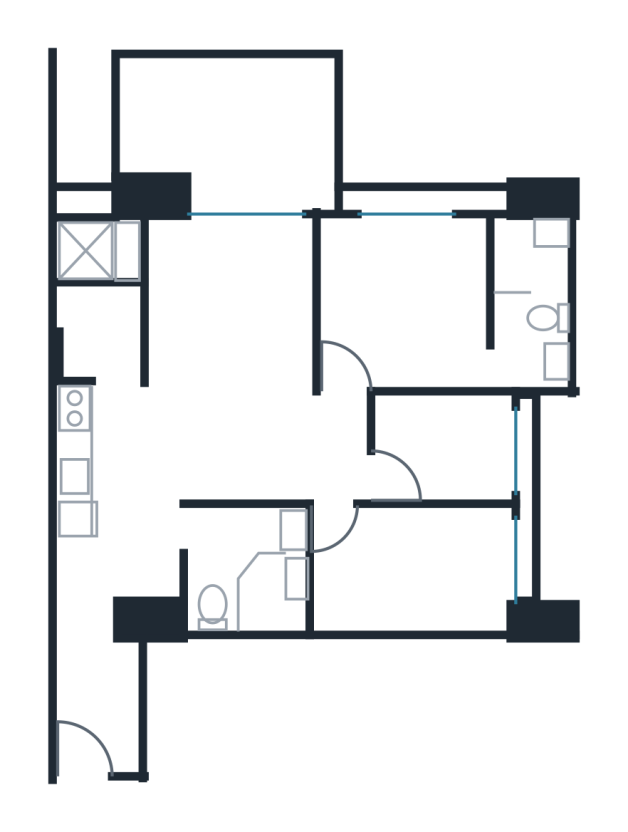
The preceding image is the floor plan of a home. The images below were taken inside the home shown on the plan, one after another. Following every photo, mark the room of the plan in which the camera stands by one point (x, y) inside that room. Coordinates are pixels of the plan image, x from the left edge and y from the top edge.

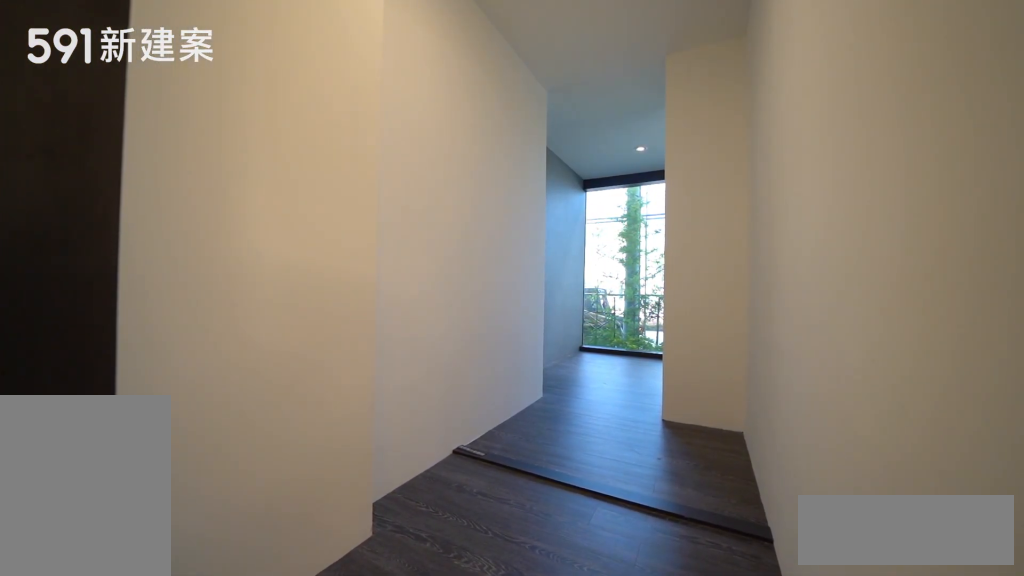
(93, 338)
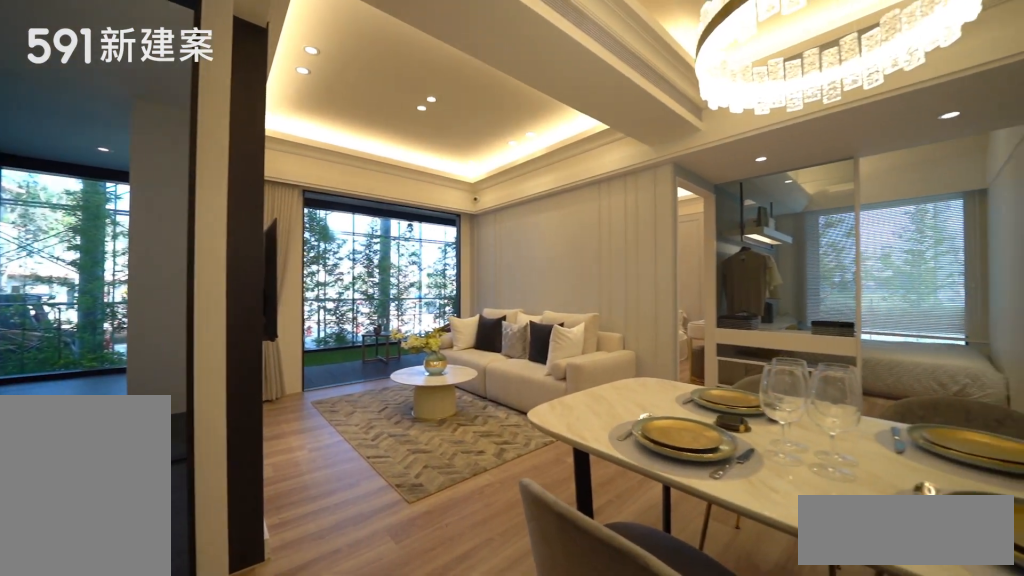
(246, 444)
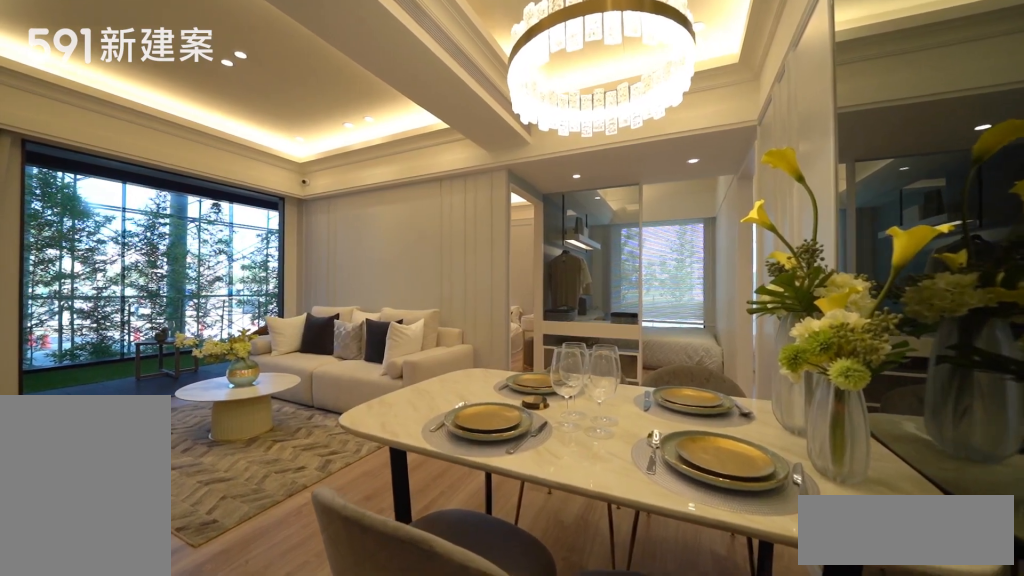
(246, 444)
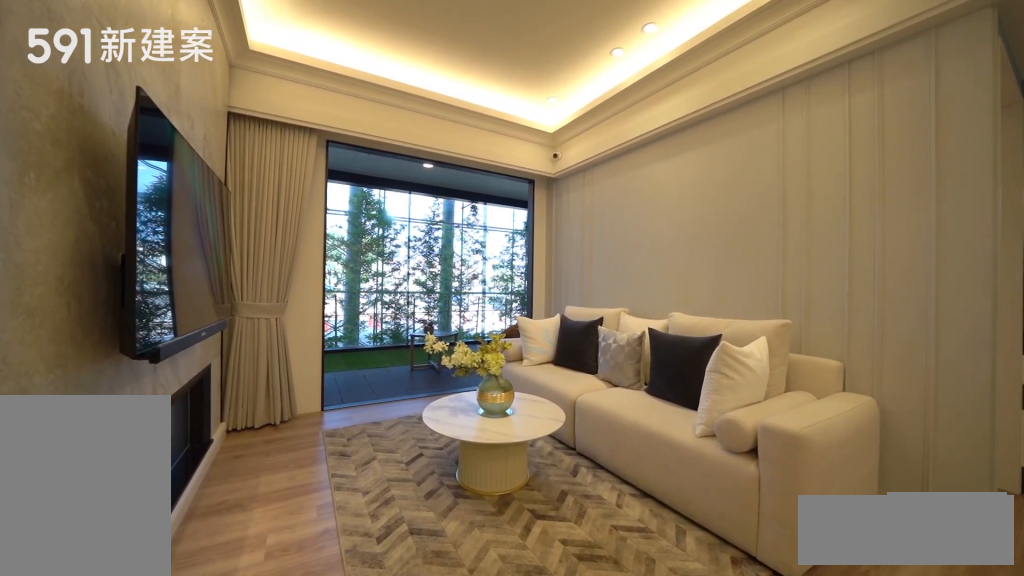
(232, 295)
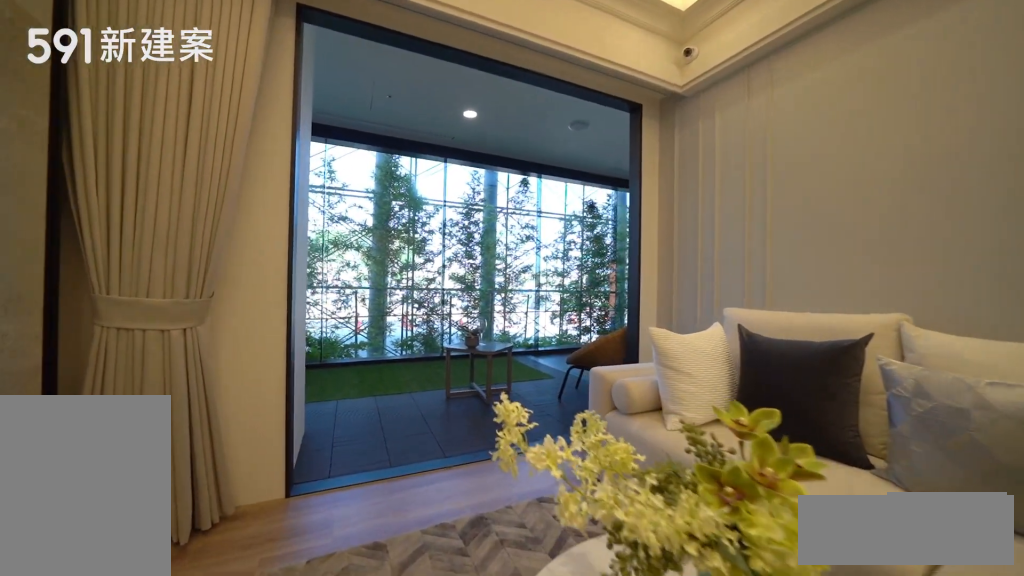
(232, 295)
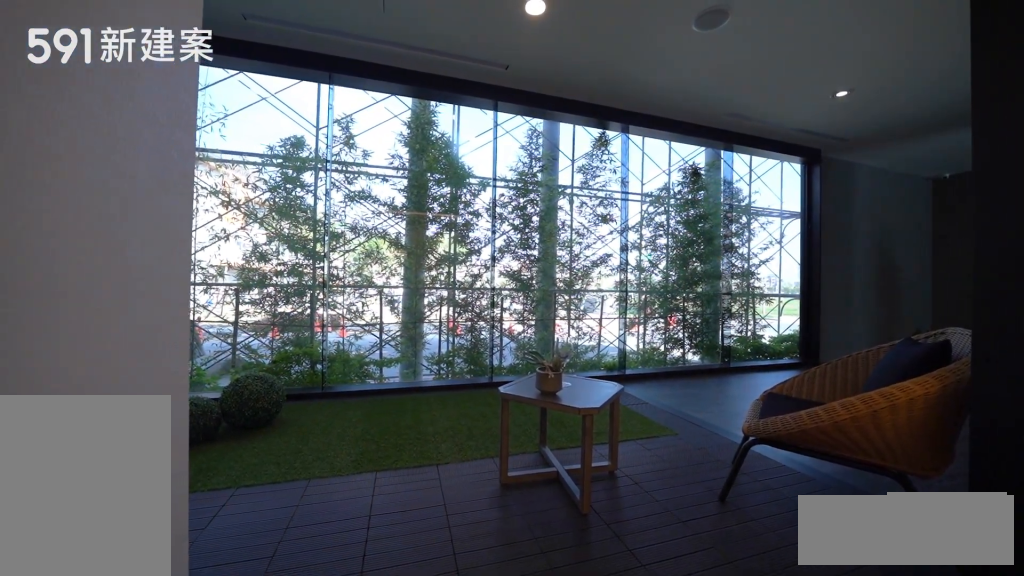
(224, 128)
